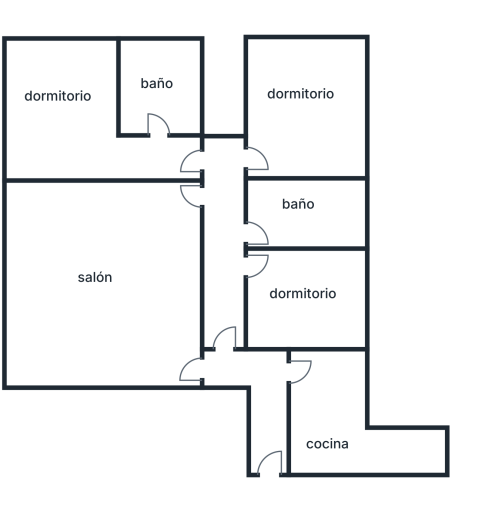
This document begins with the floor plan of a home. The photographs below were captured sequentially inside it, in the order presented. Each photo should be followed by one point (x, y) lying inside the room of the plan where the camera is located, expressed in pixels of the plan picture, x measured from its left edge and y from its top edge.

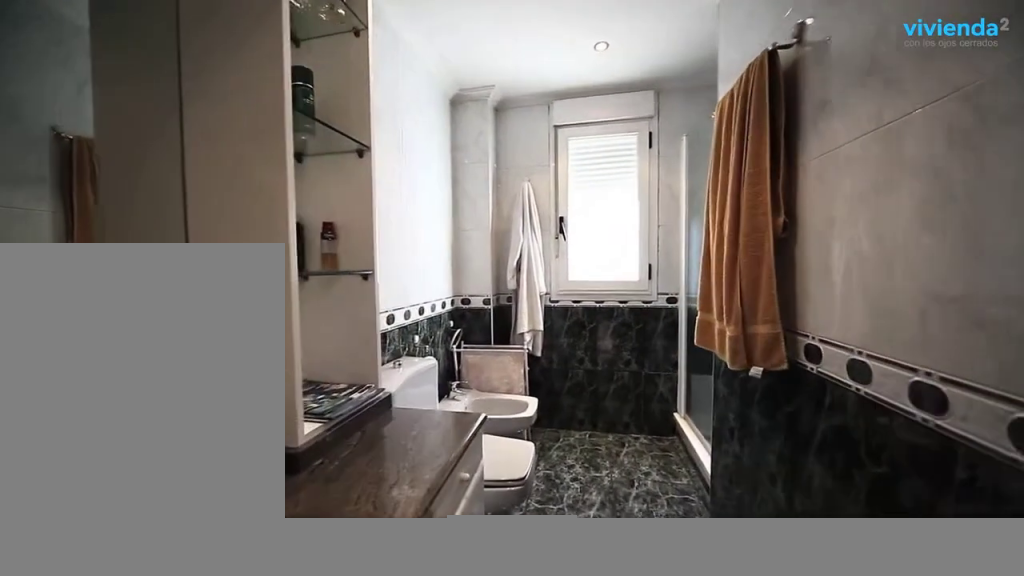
(336, 222)
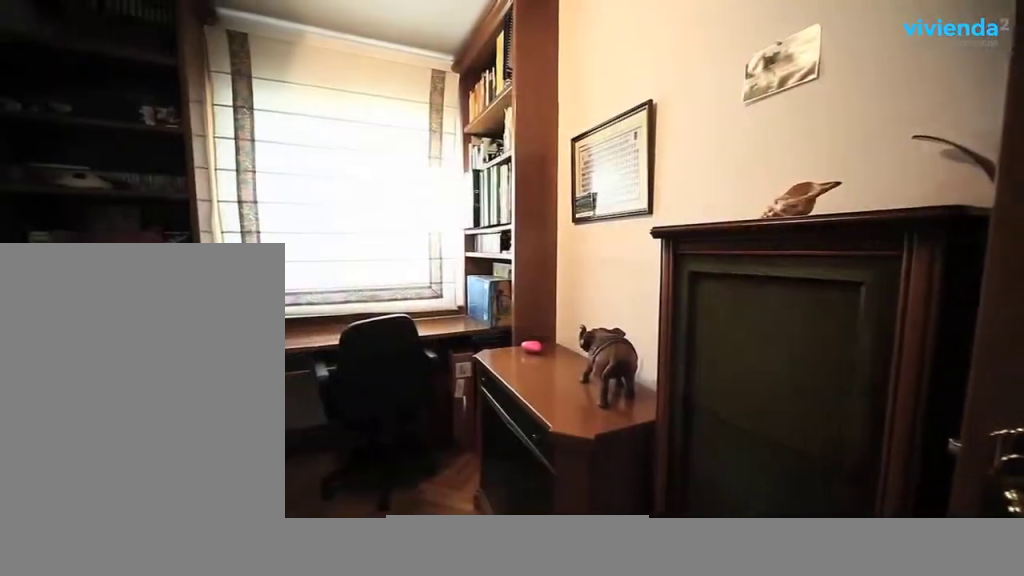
(315, 142)
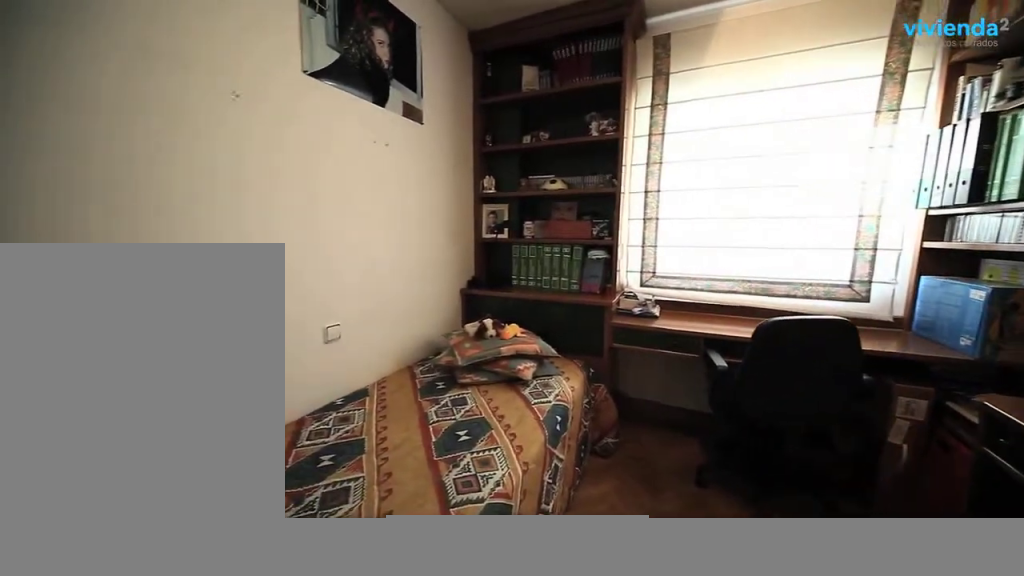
(315, 143)
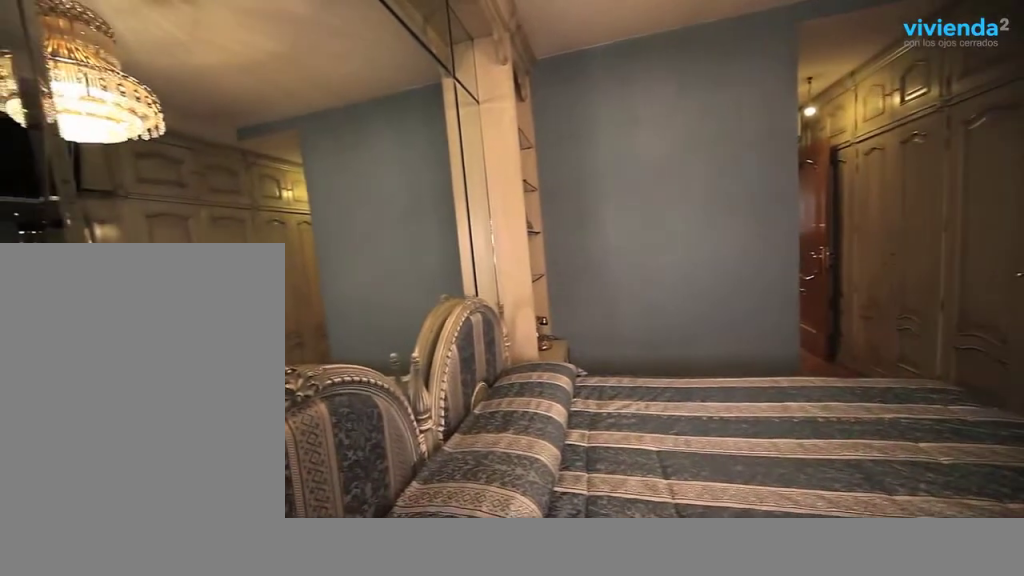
(63, 142)
